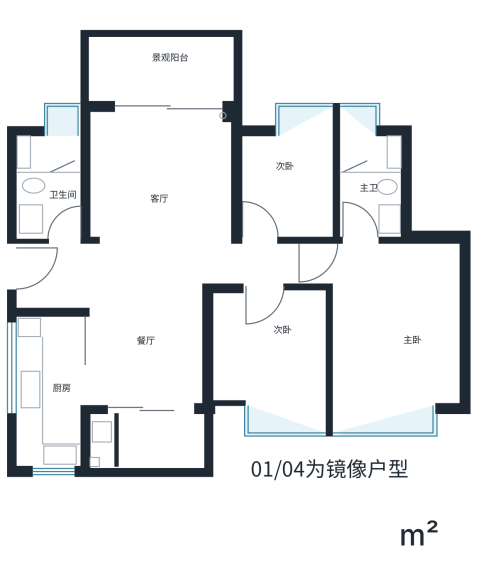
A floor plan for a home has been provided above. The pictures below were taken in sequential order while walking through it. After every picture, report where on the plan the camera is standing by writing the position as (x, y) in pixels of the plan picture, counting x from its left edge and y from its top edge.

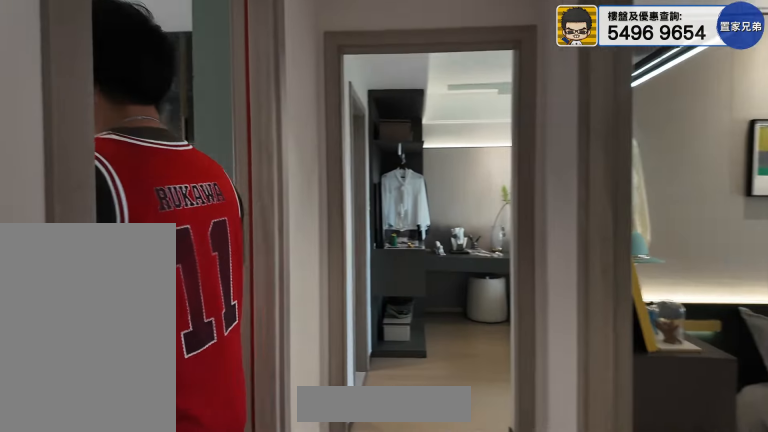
(257, 211)
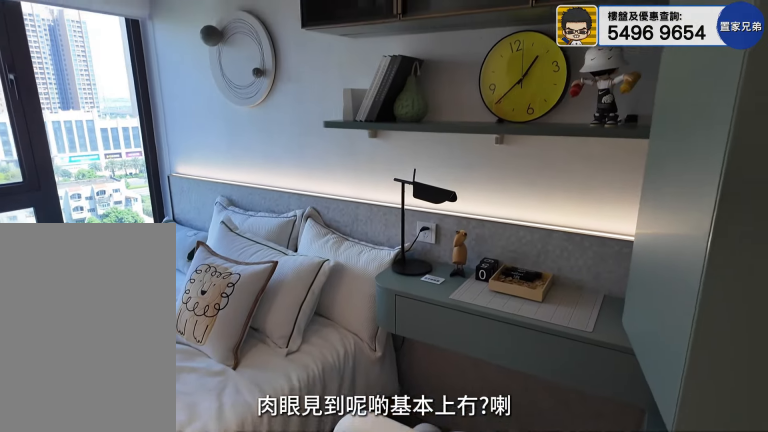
(259, 171)
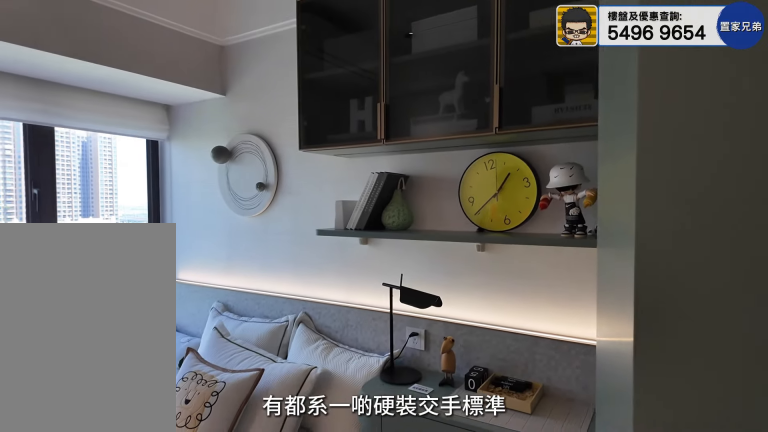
(262, 167)
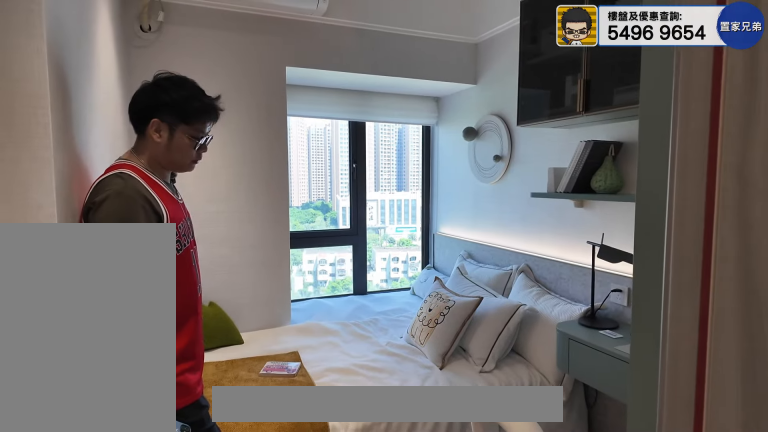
(259, 170)
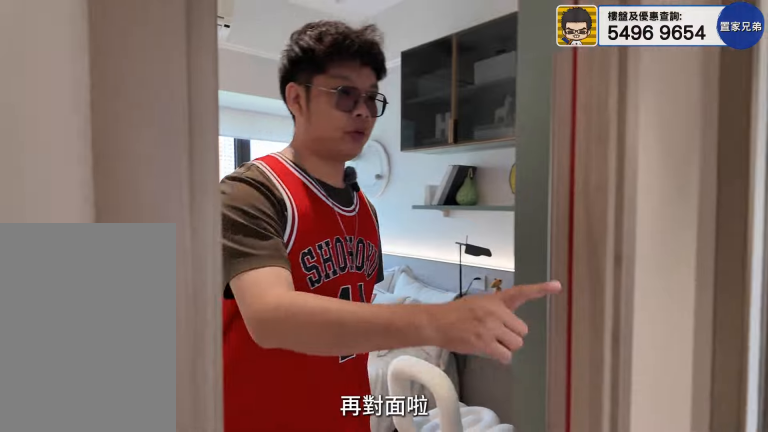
(271, 214)
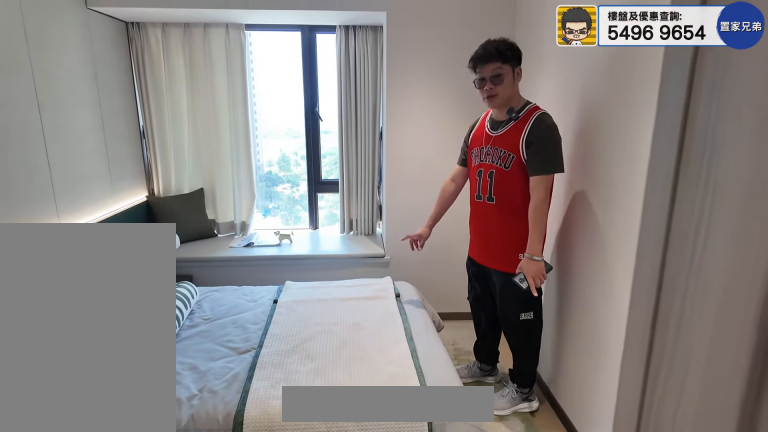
(262, 362)
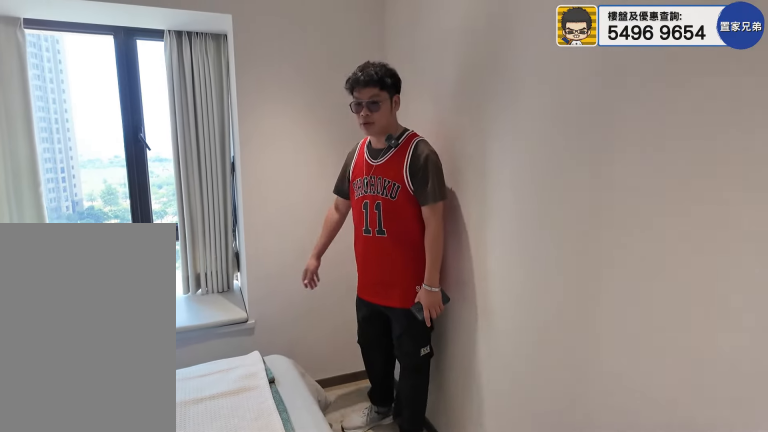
(265, 369)
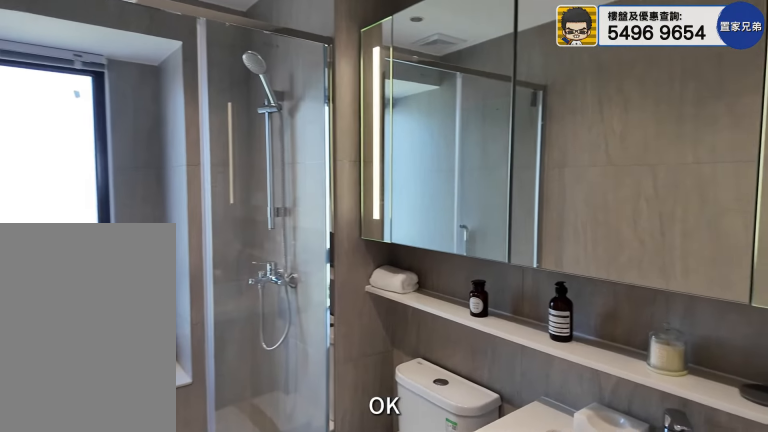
(370, 177)
